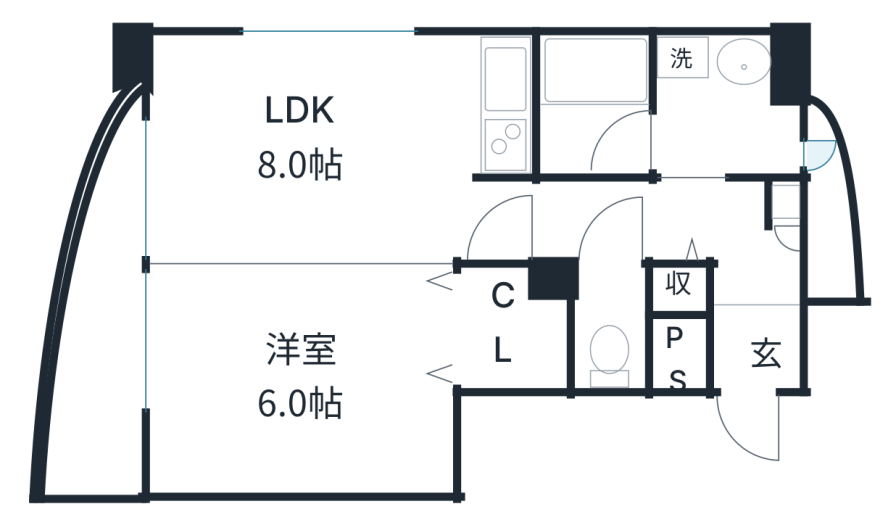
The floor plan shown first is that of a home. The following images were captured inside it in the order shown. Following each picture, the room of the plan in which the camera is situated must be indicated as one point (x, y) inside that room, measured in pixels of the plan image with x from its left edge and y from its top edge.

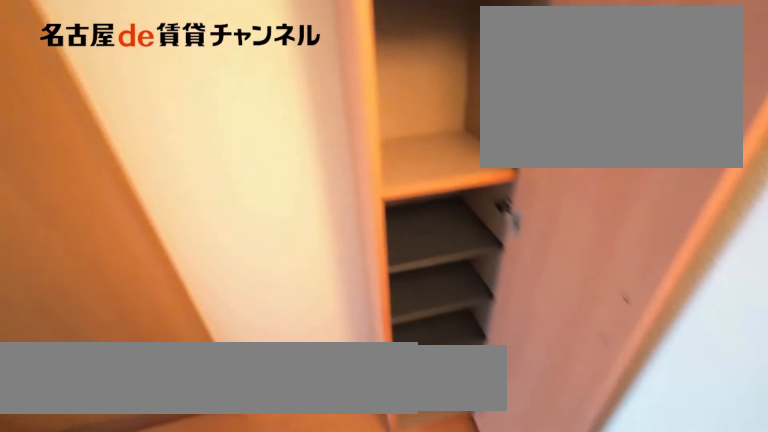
(785, 201)
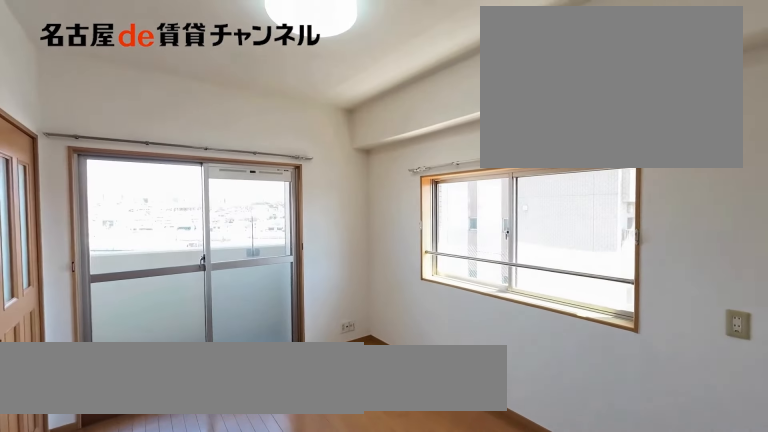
(308, 148)
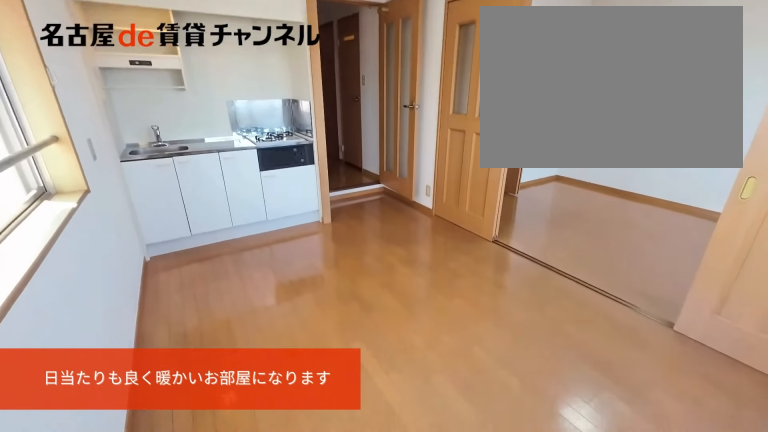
(308, 148)
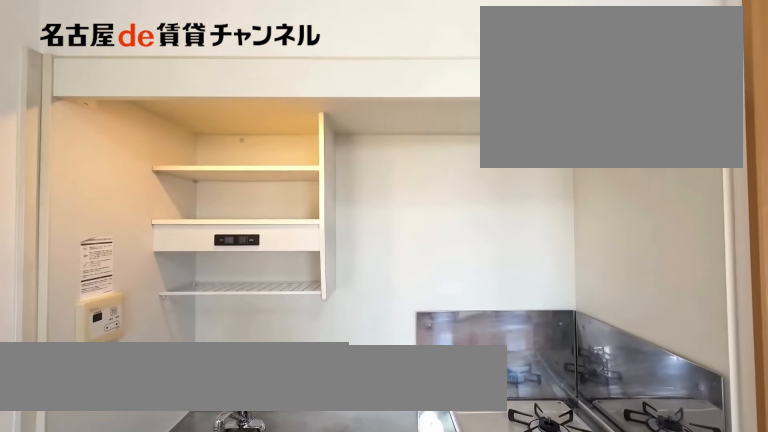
(510, 107)
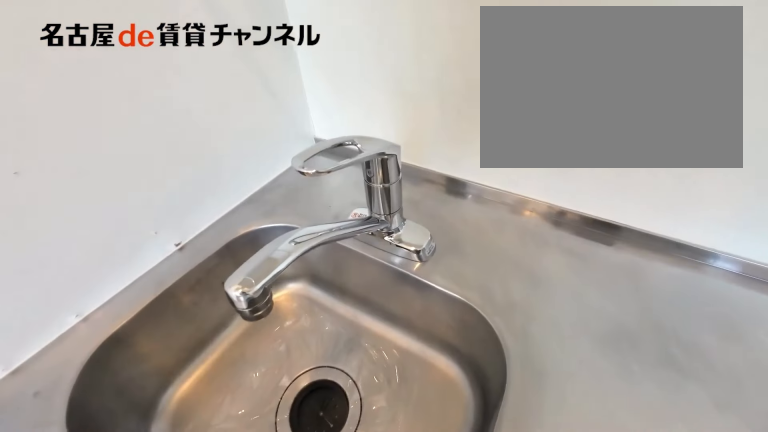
(510, 107)
